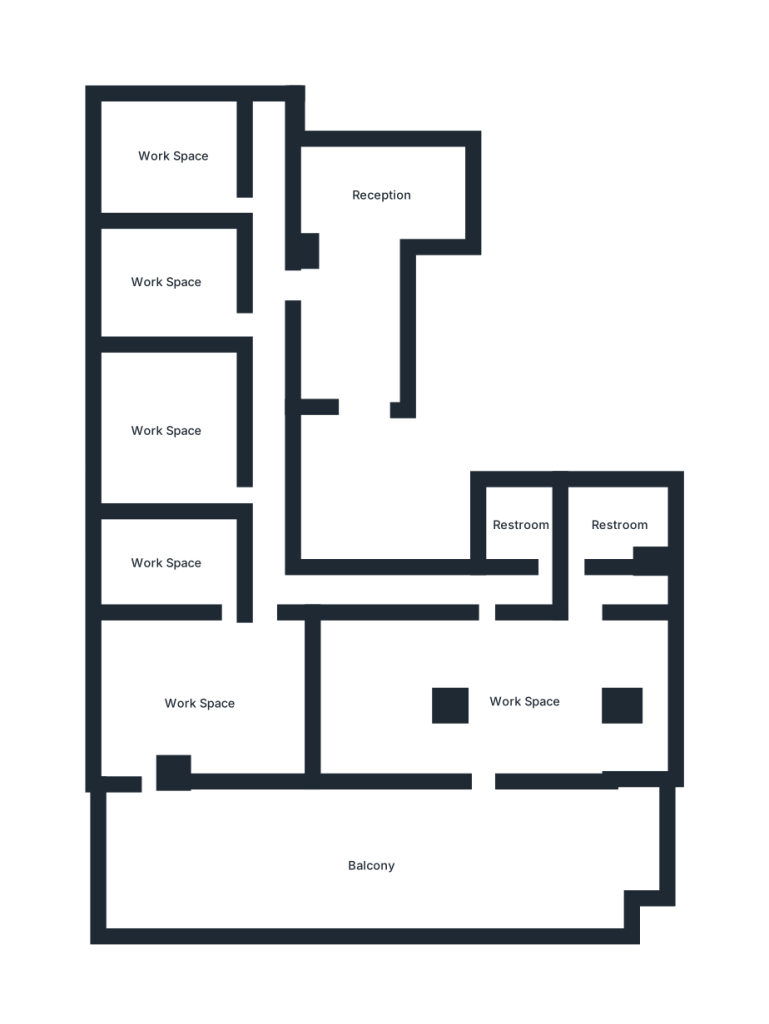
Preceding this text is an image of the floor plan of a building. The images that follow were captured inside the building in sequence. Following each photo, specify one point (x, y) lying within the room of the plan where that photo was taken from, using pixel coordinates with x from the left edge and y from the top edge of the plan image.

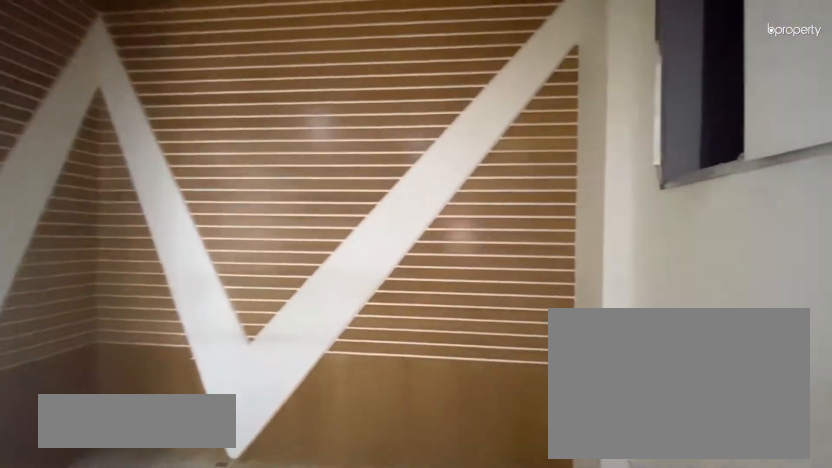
(360, 204)
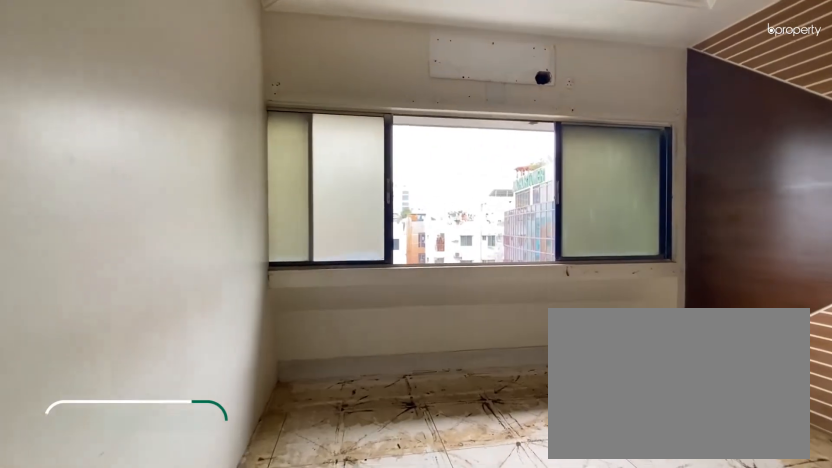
(171, 156)
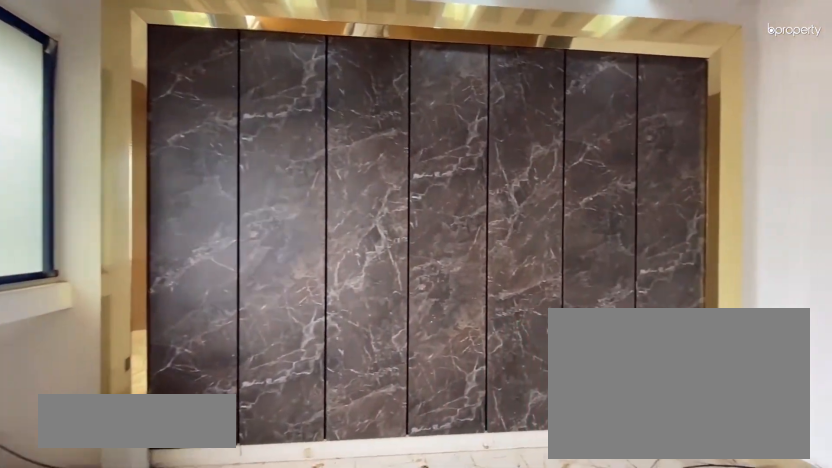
(171, 281)
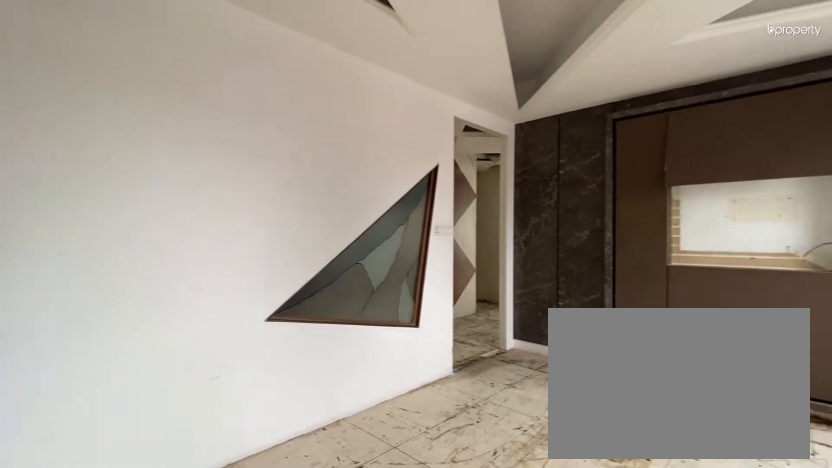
(168, 432)
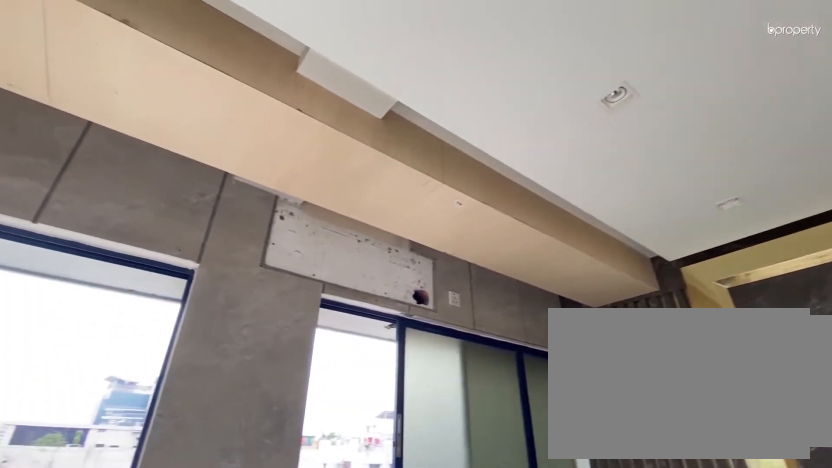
(201, 704)
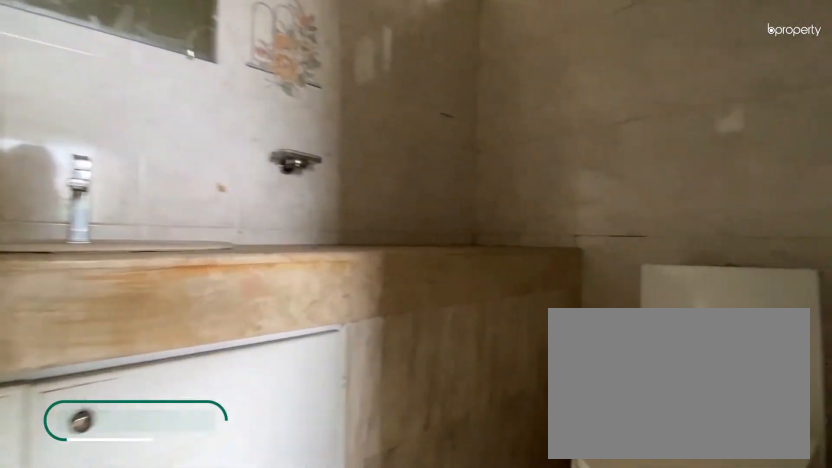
(610, 528)
